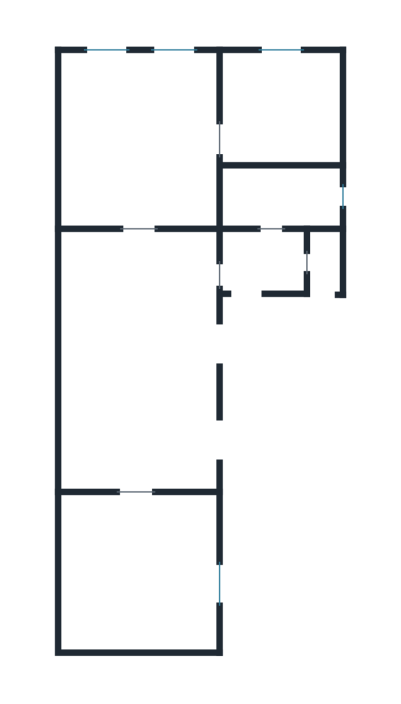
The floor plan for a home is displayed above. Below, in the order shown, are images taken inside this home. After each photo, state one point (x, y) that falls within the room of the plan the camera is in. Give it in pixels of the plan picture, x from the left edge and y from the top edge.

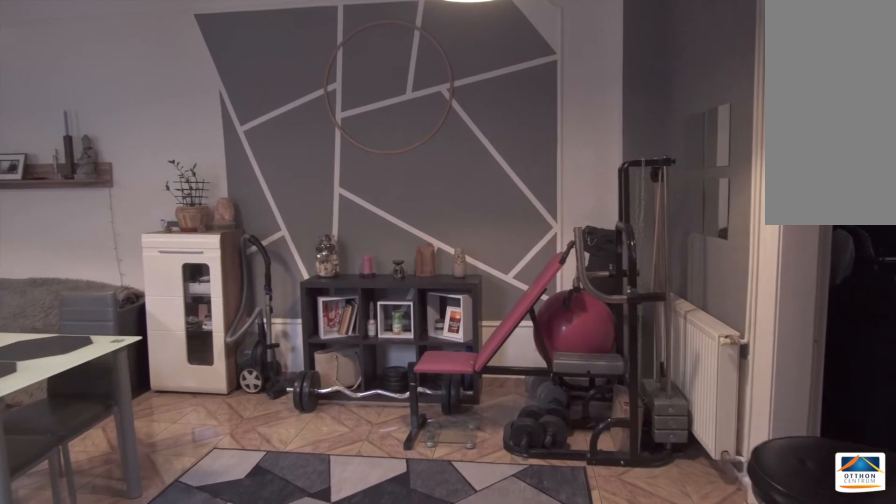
(130, 360)
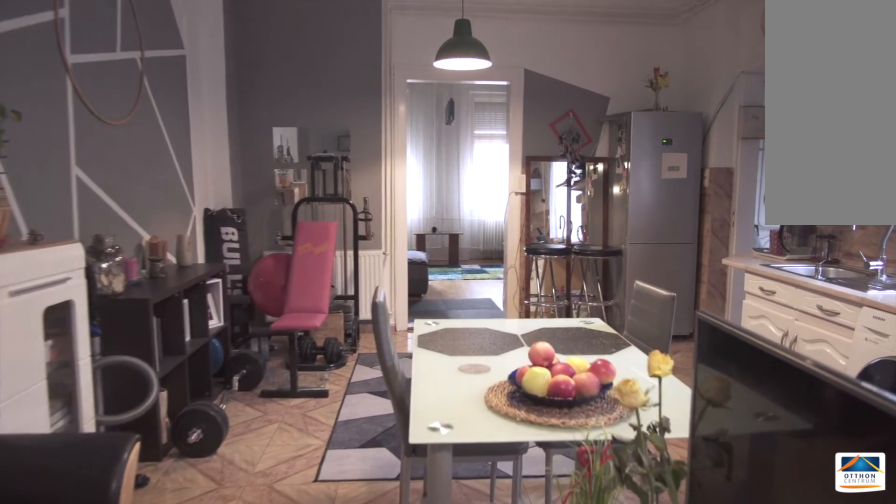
(130, 360)
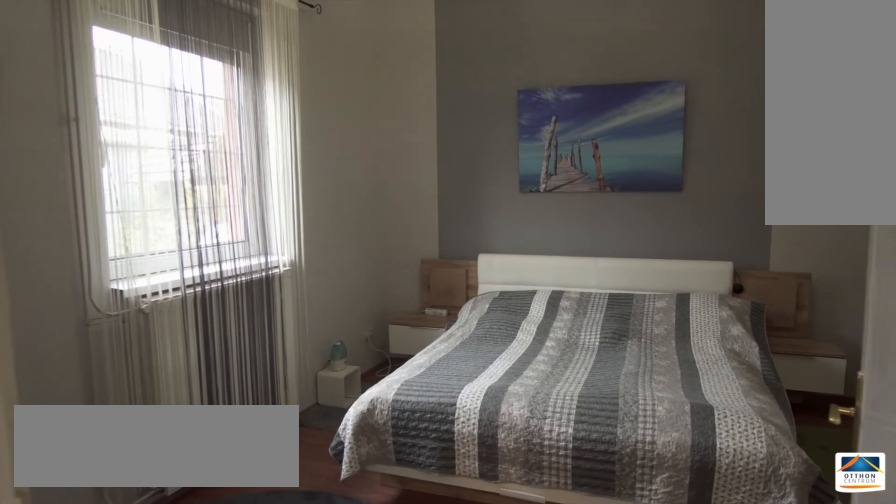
(130, 576)
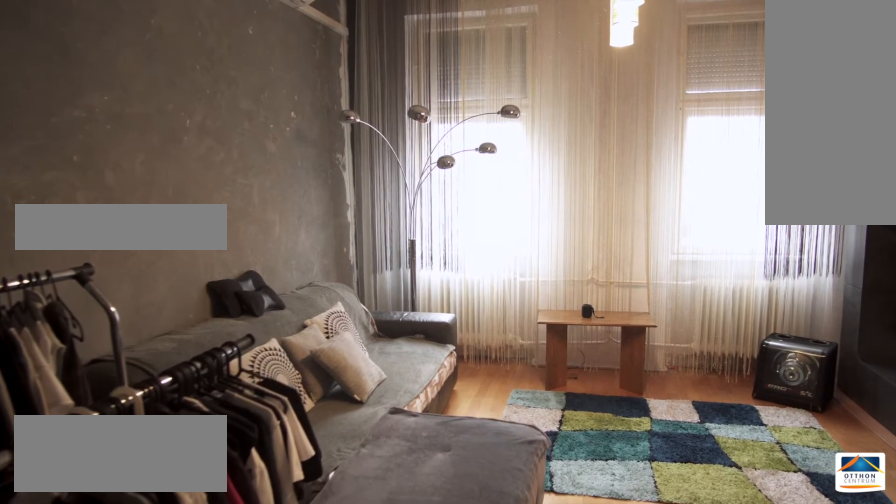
(130, 129)
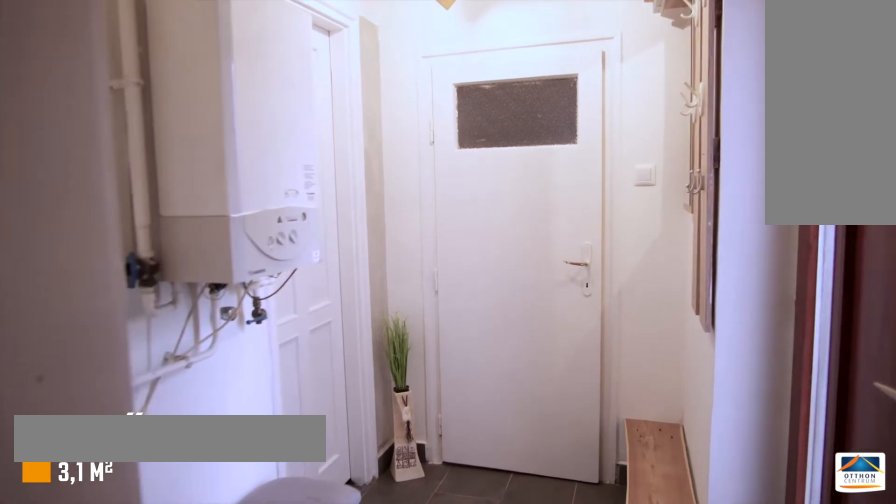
(257, 261)
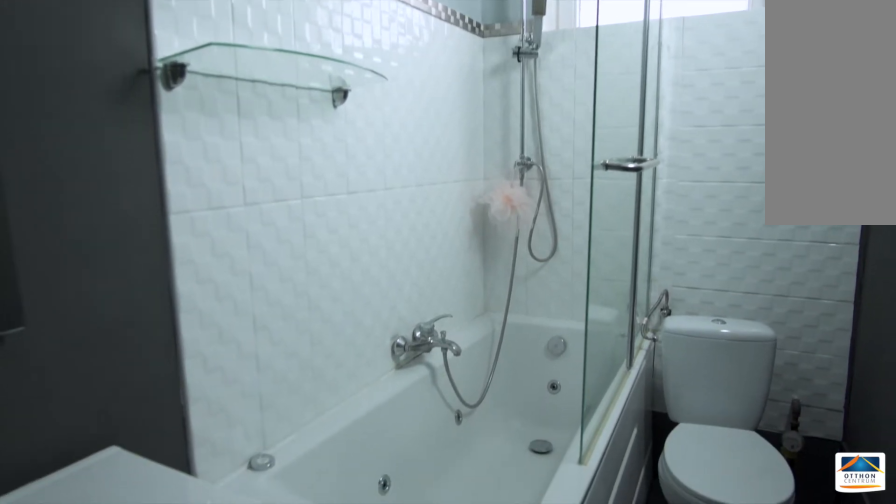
(285, 196)
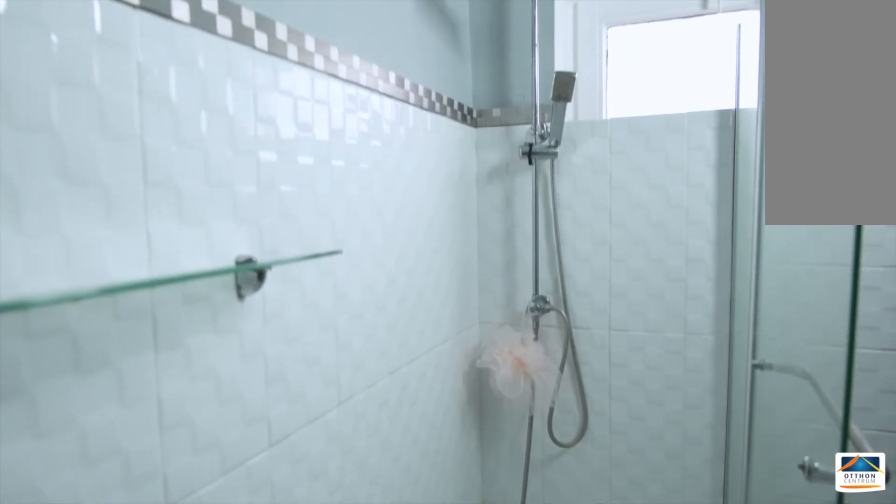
(285, 196)
